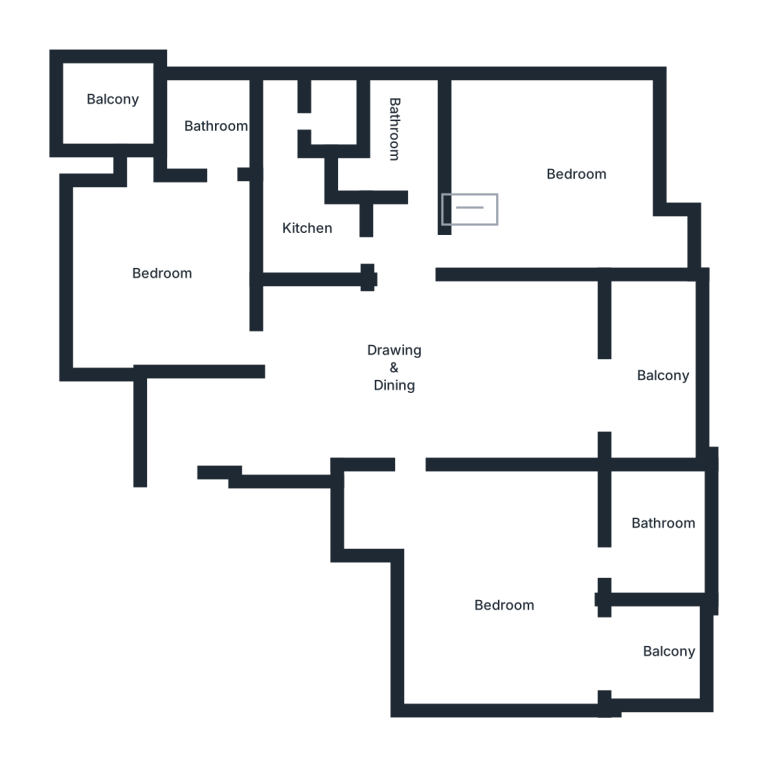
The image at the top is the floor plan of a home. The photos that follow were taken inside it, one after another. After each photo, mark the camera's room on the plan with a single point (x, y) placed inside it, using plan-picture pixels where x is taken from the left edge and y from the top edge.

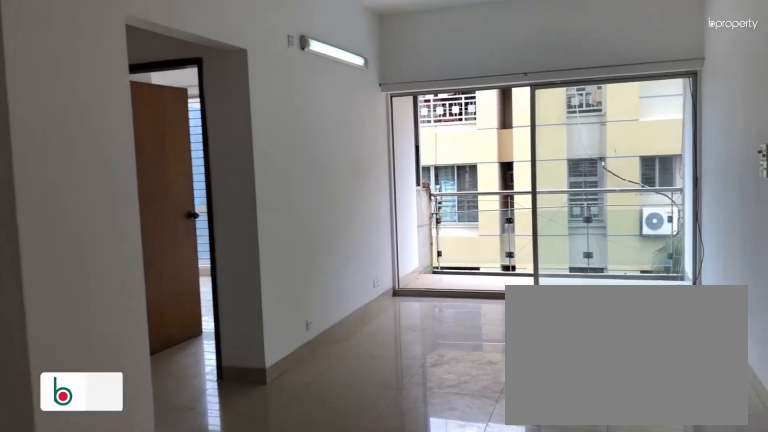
(399, 368)
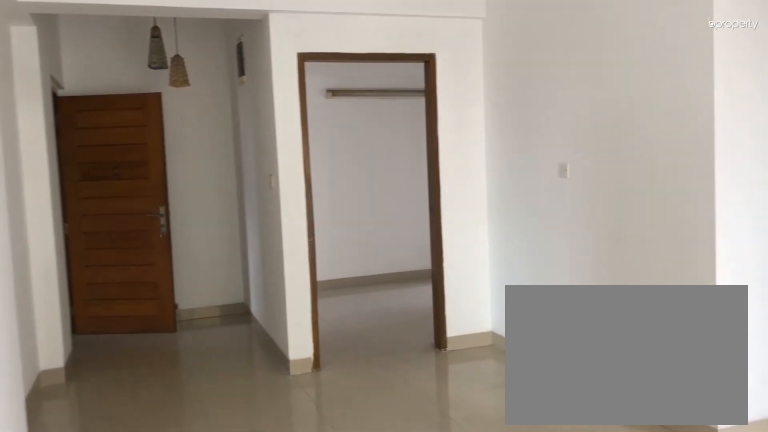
(400, 368)
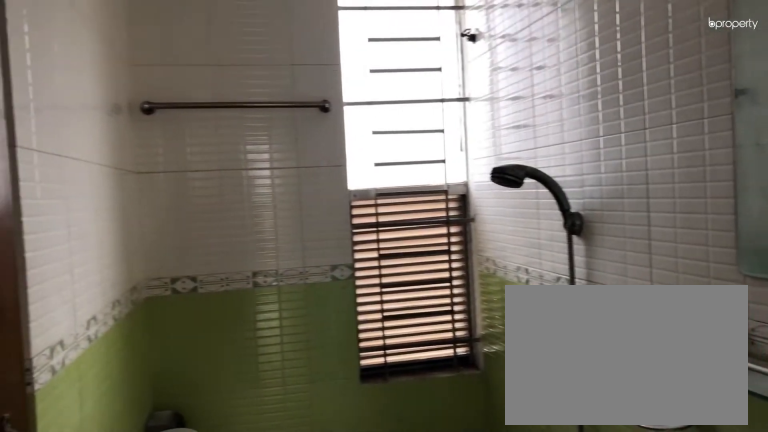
(400, 121)
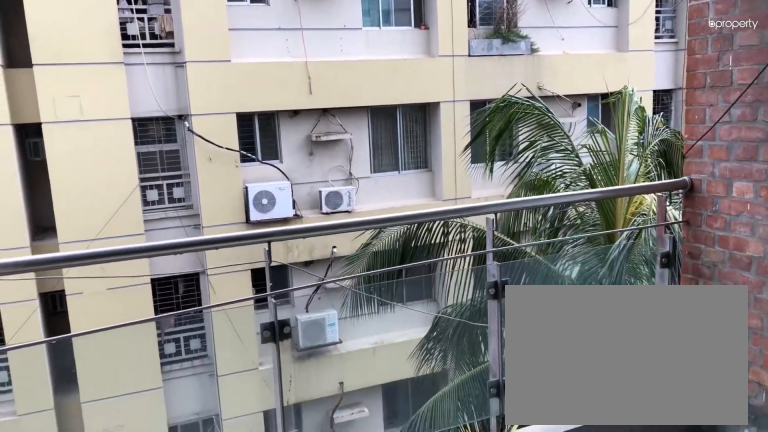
(663, 368)
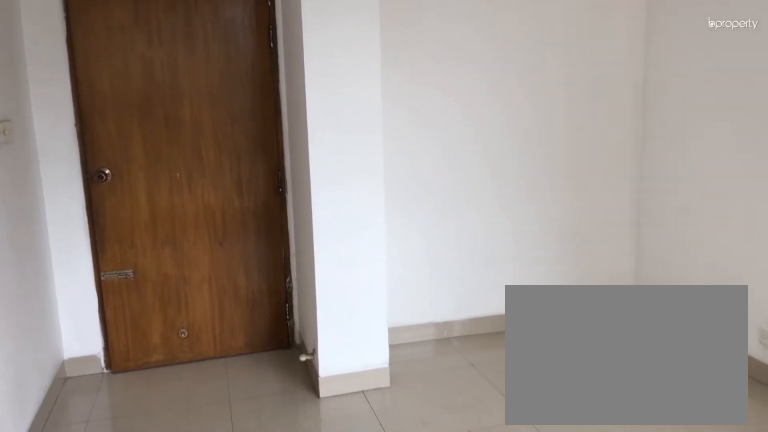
(573, 168)
